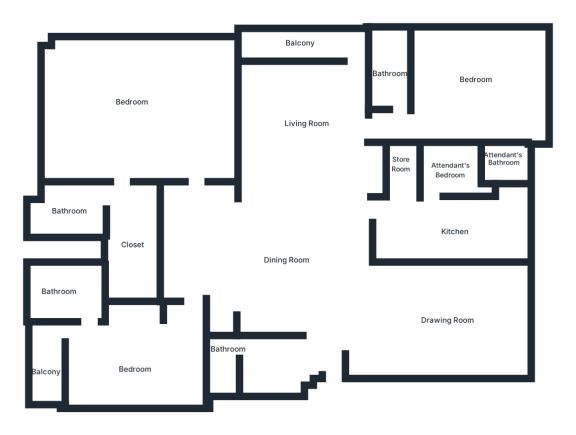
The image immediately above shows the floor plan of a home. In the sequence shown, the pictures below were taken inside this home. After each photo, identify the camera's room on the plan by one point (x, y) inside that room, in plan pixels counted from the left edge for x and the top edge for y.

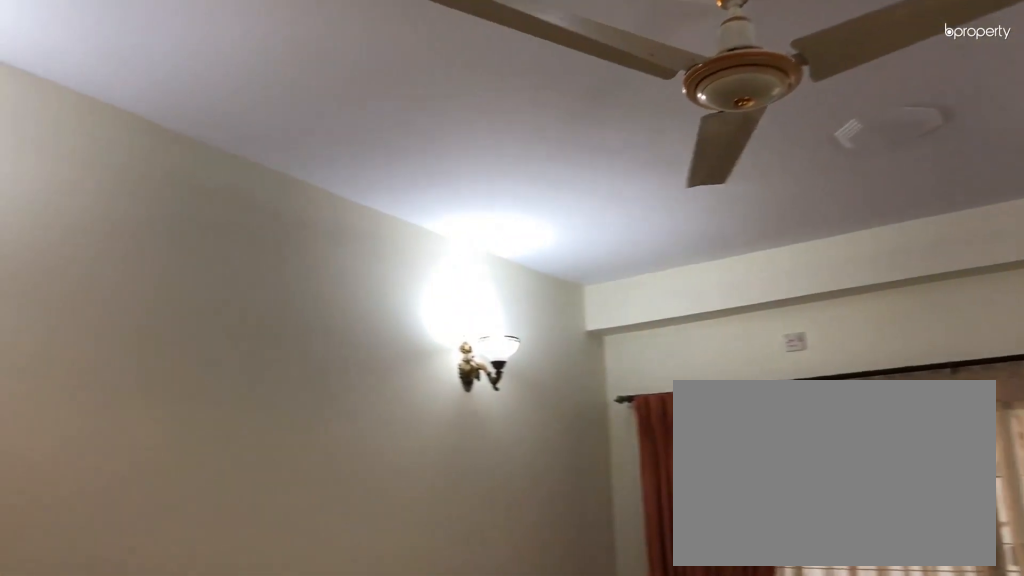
(434, 314)
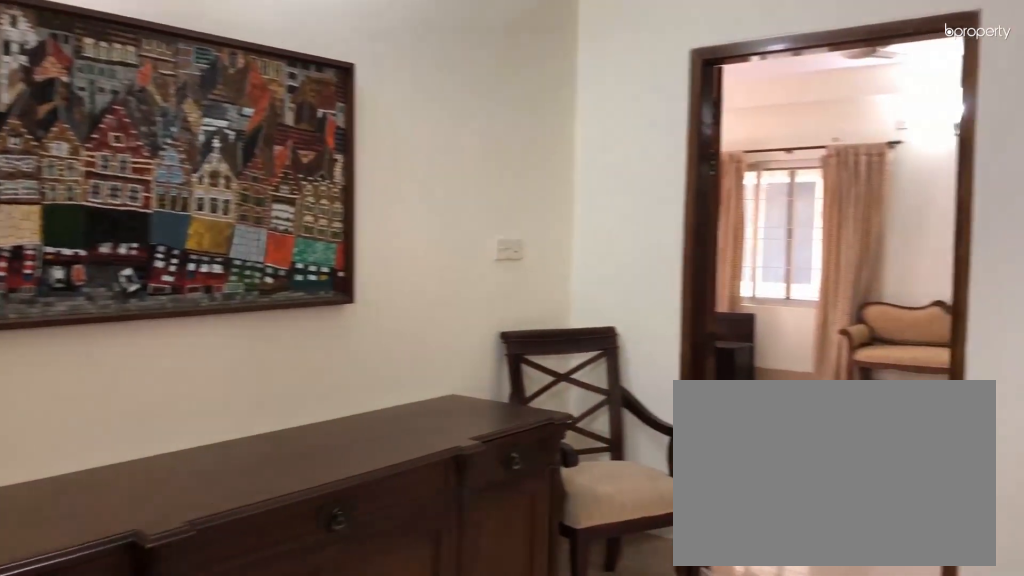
(245, 254)
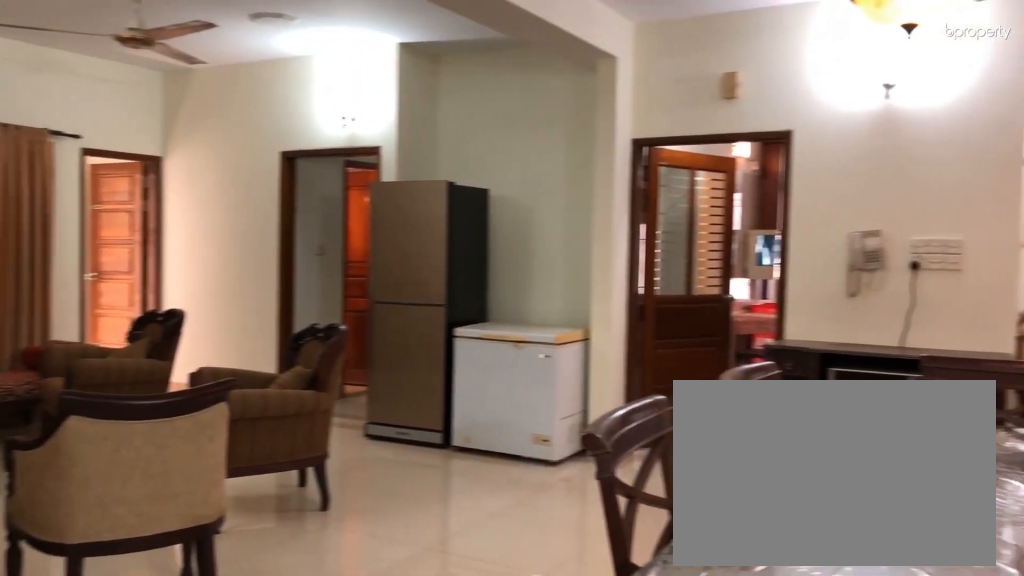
(245, 254)
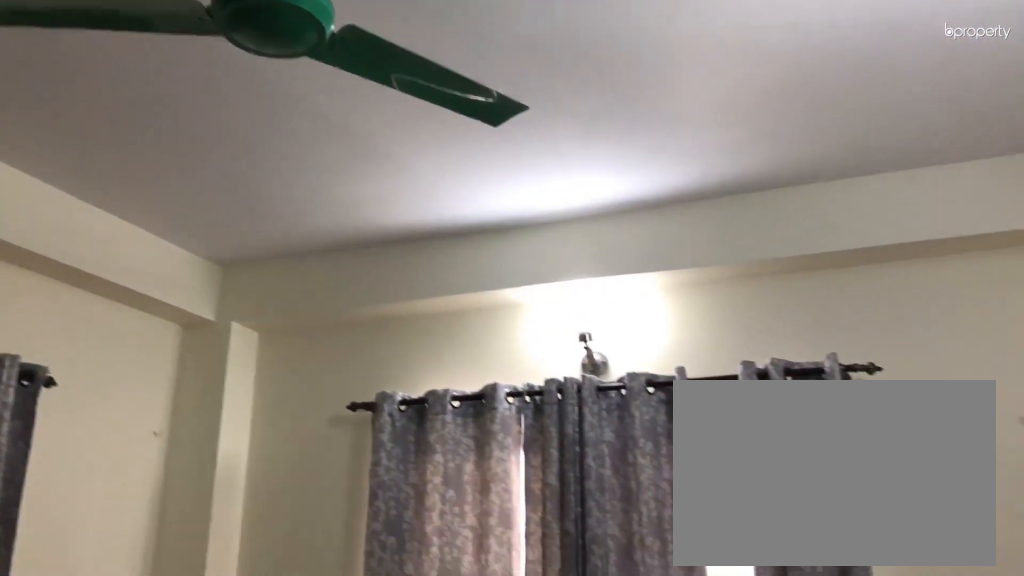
(464, 86)
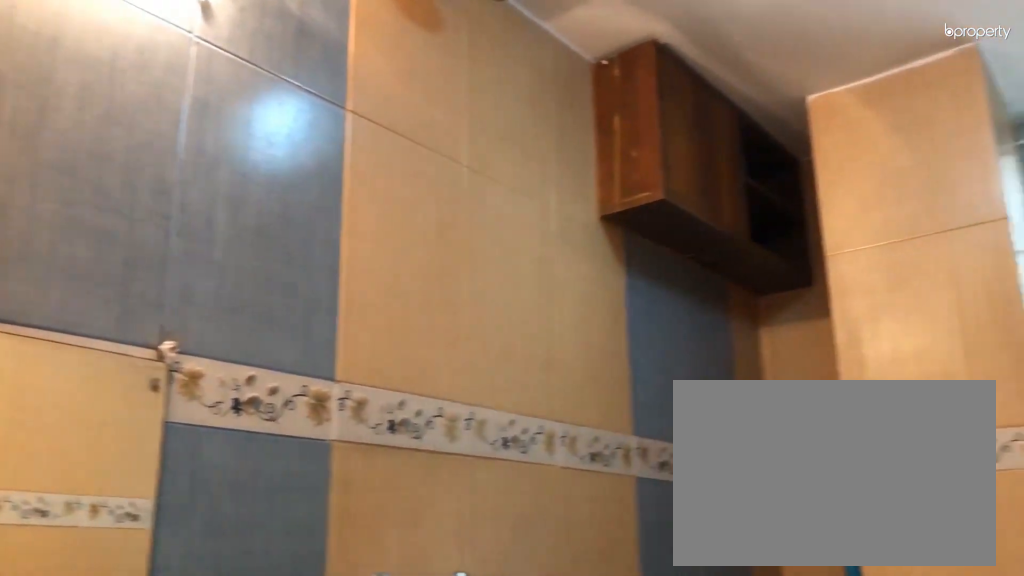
(391, 66)
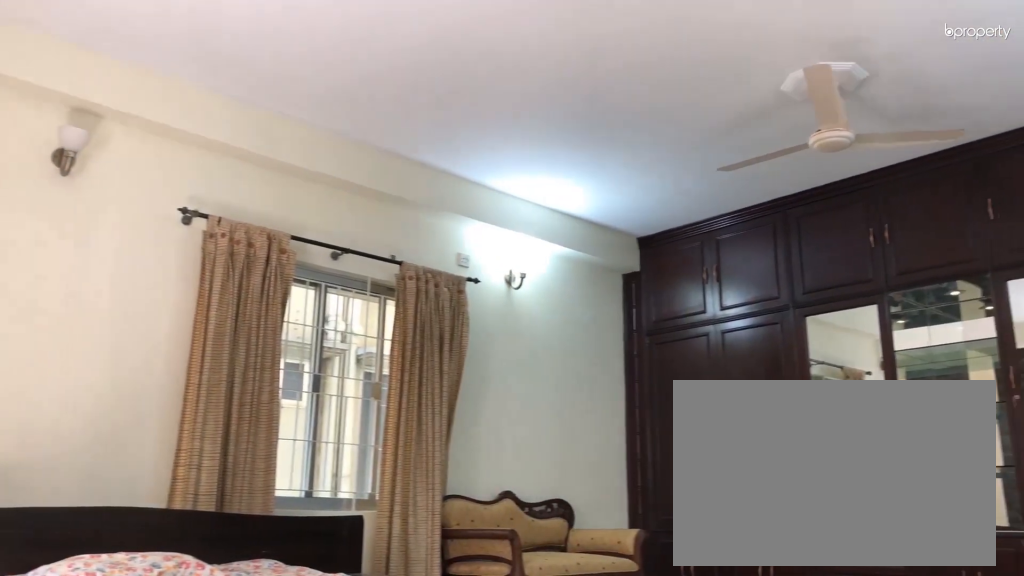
(125, 116)
